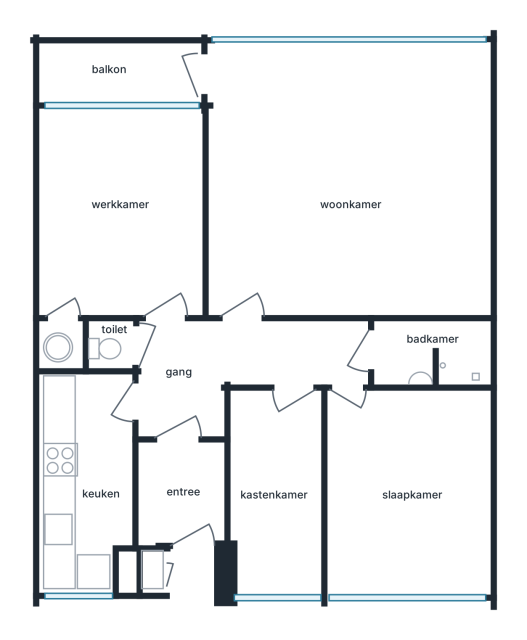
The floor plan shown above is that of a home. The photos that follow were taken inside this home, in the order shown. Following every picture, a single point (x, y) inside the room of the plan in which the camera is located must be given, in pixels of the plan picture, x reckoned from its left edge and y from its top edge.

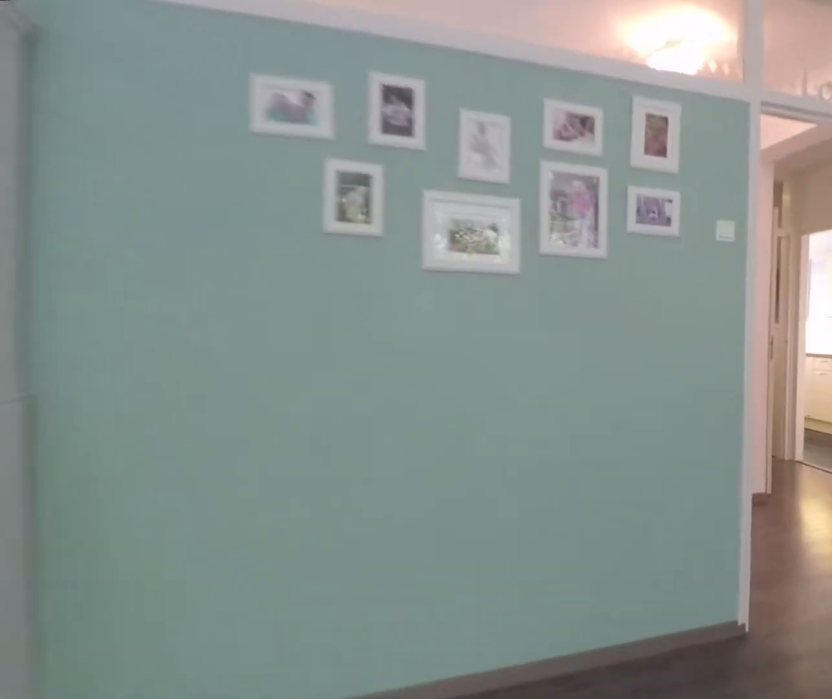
(348, 181)
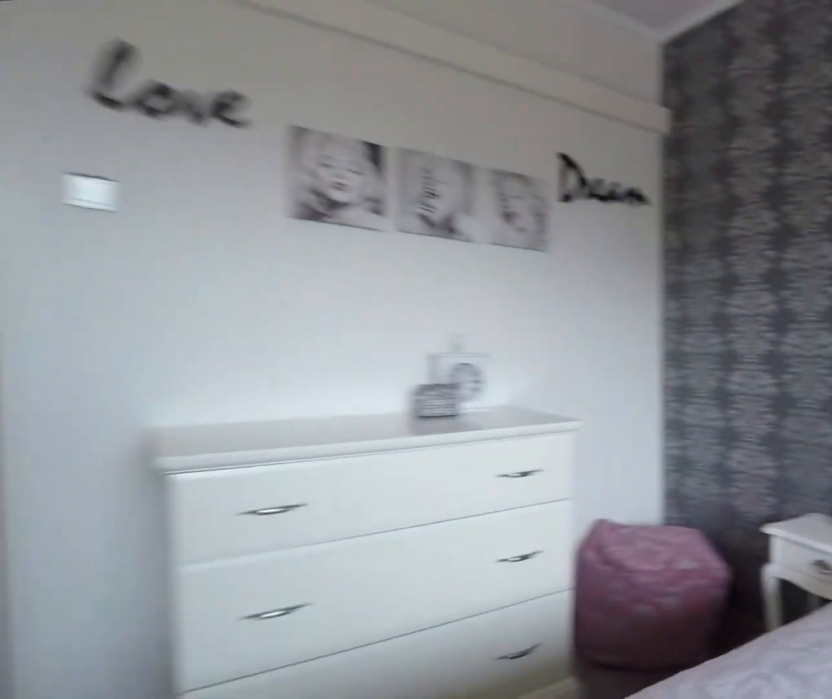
(407, 492)
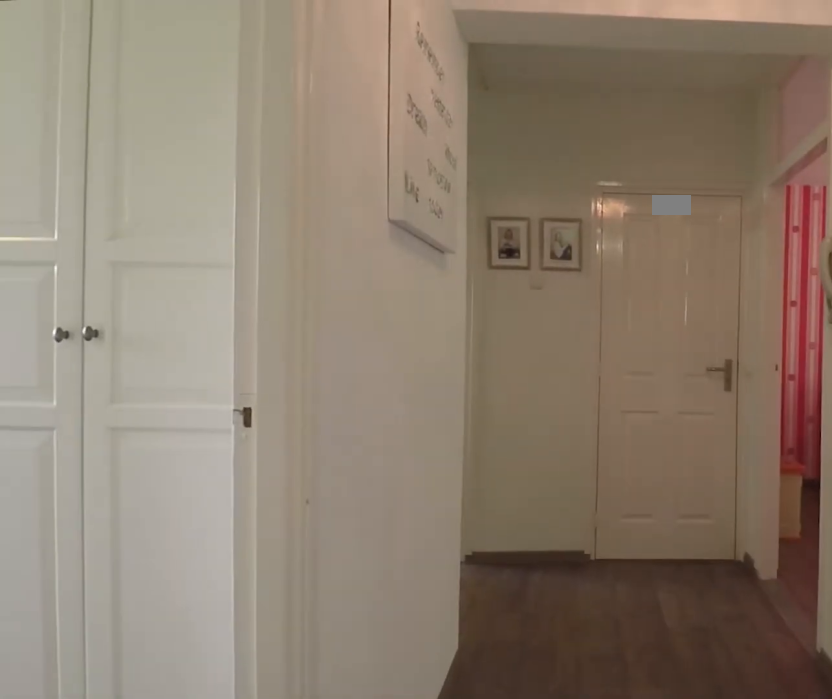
(237, 365)
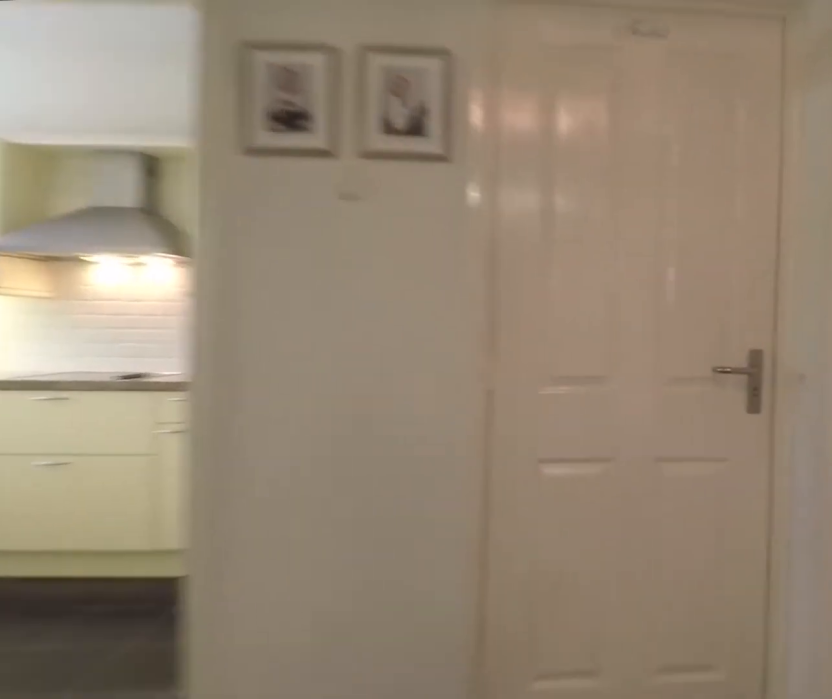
(237, 365)
